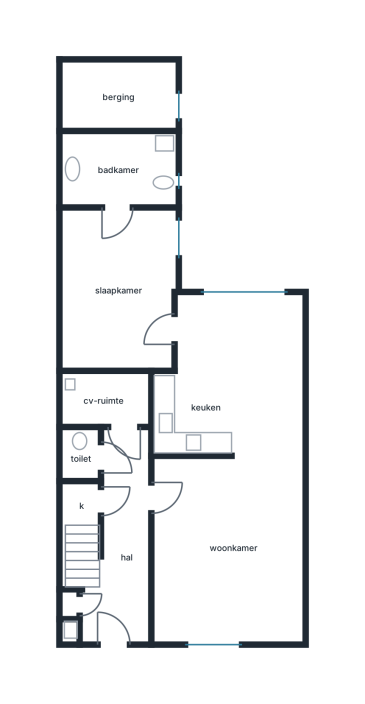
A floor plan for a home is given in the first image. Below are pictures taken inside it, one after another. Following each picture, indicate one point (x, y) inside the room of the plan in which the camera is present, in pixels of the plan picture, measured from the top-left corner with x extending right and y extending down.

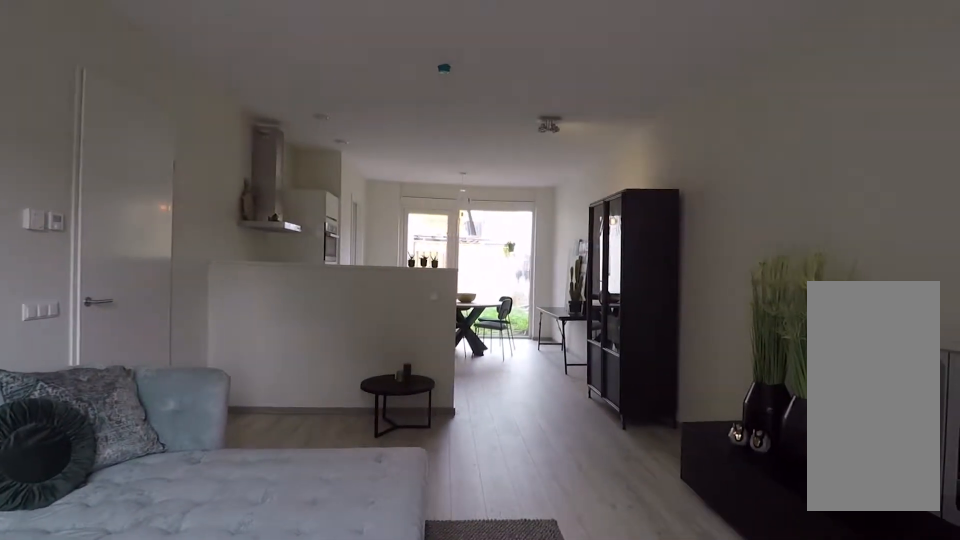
(227, 549)
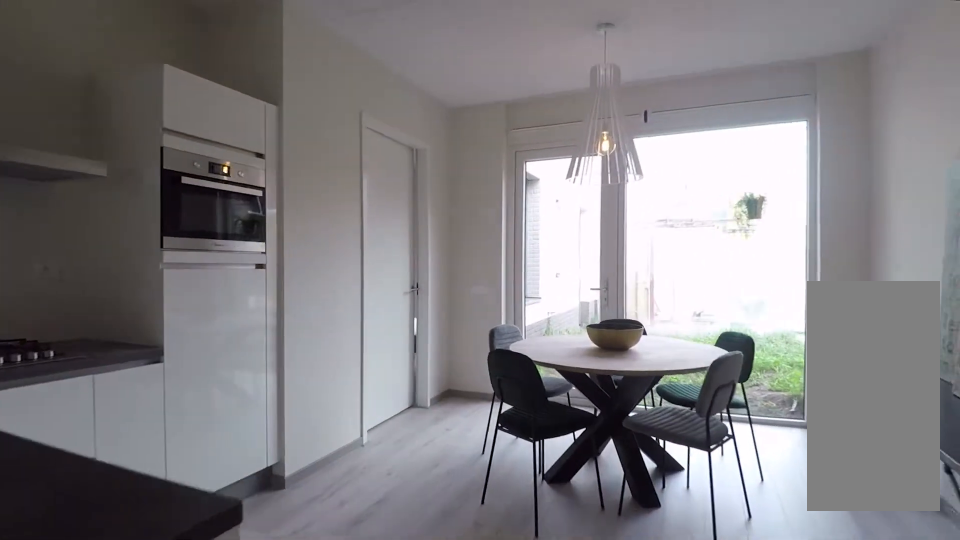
(235, 318)
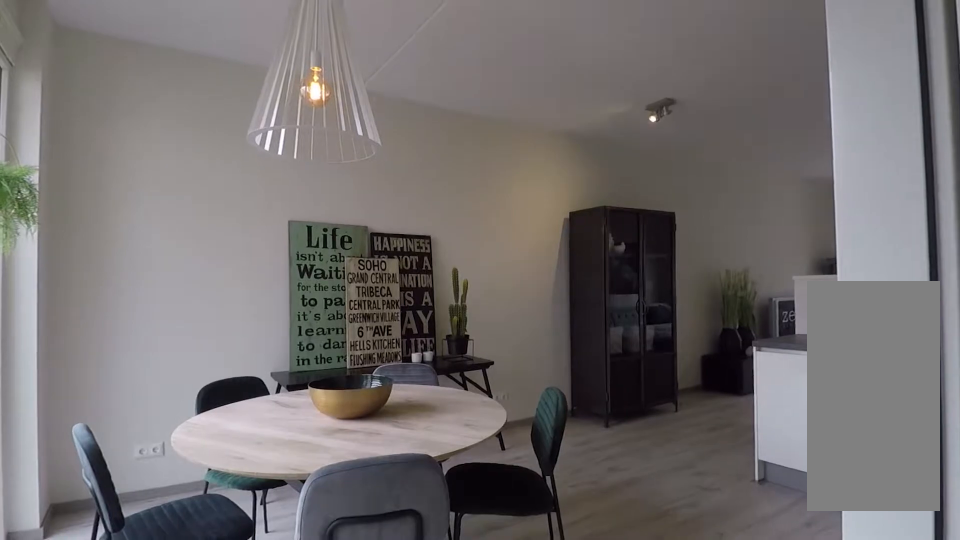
(235, 318)
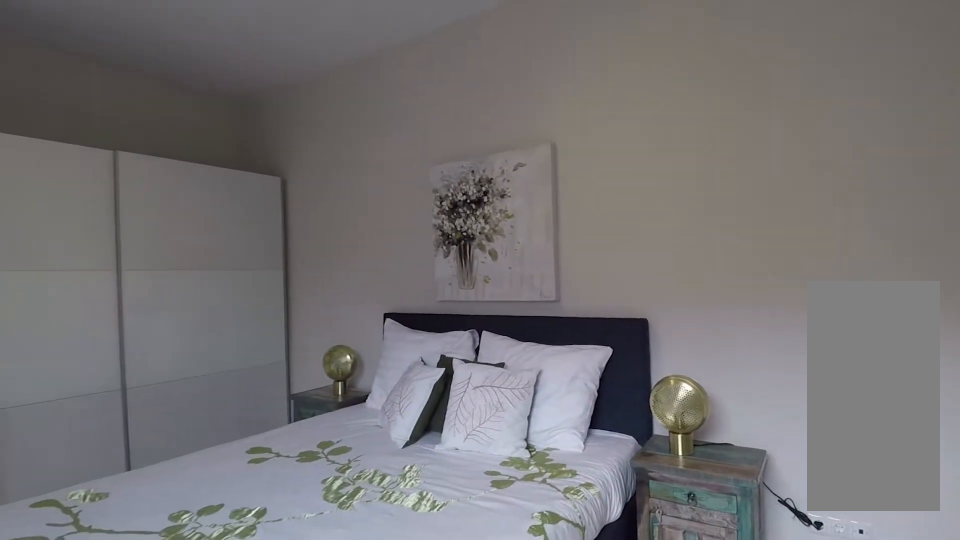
(117, 277)
